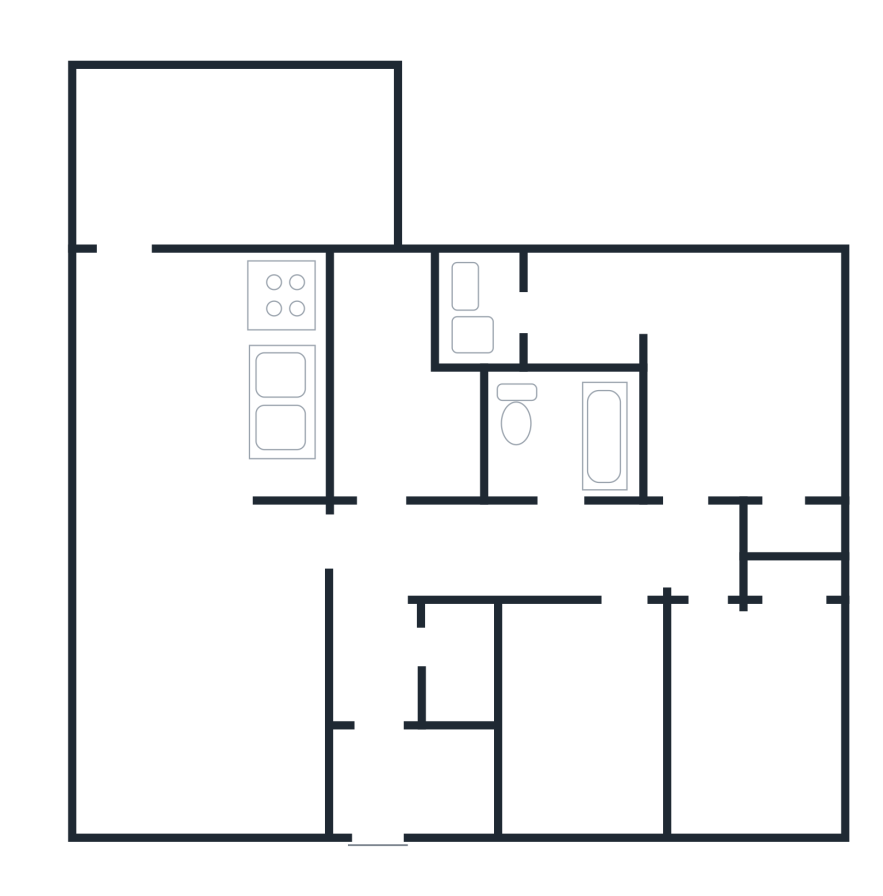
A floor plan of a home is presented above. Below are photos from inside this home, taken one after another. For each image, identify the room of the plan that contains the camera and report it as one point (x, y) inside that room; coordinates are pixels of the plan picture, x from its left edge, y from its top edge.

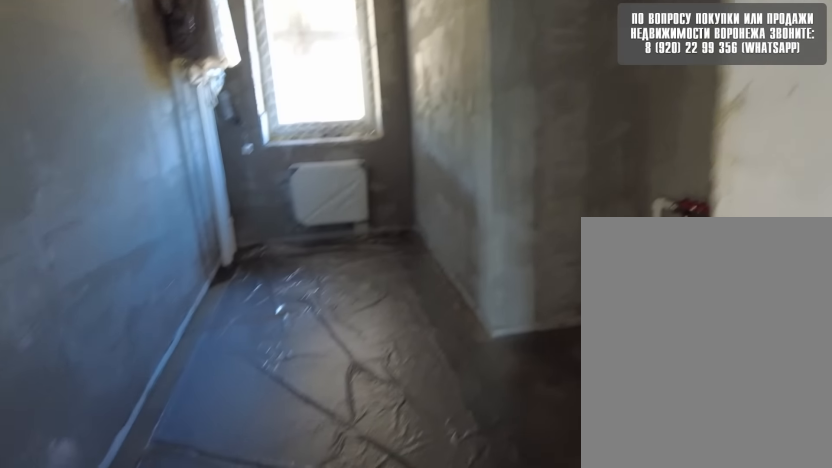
(405, 488)
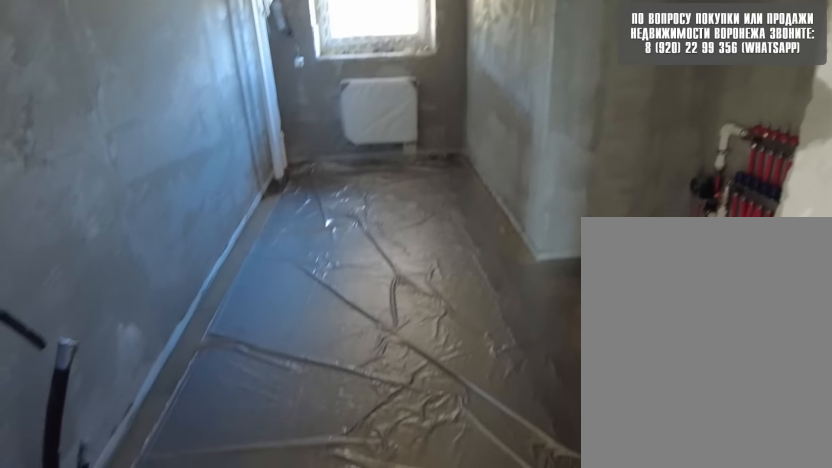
(409, 466)
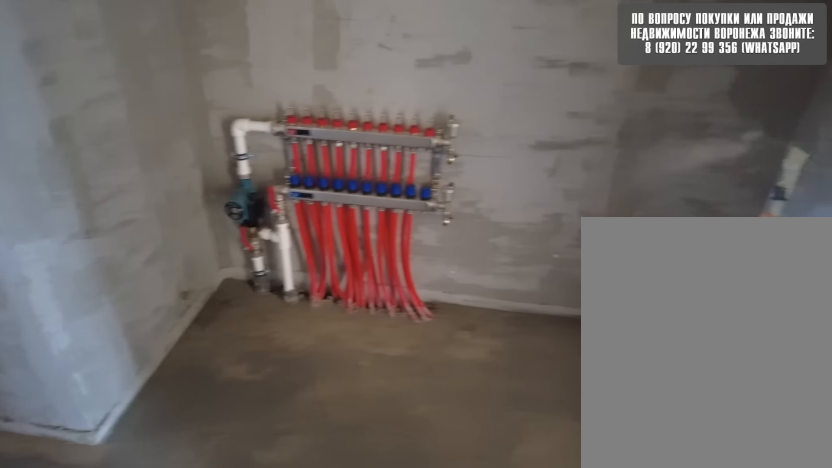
(412, 448)
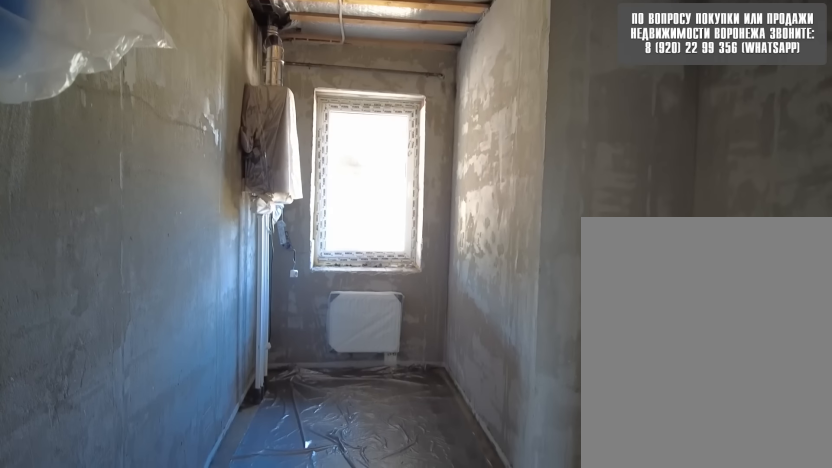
(413, 445)
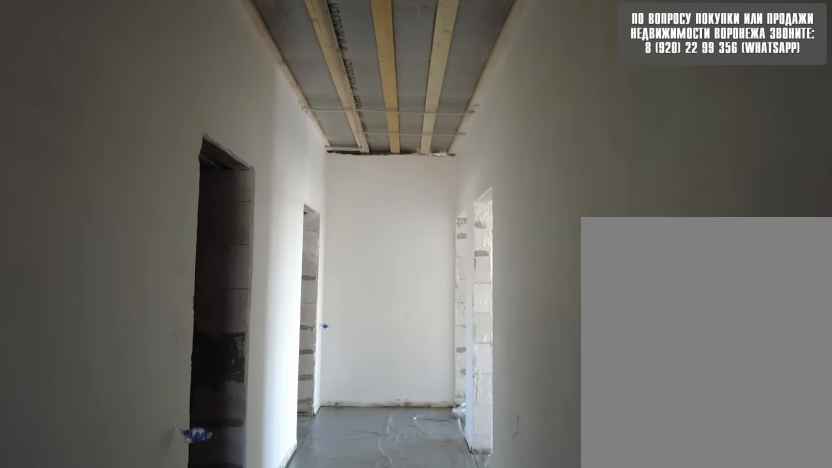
(393, 576)
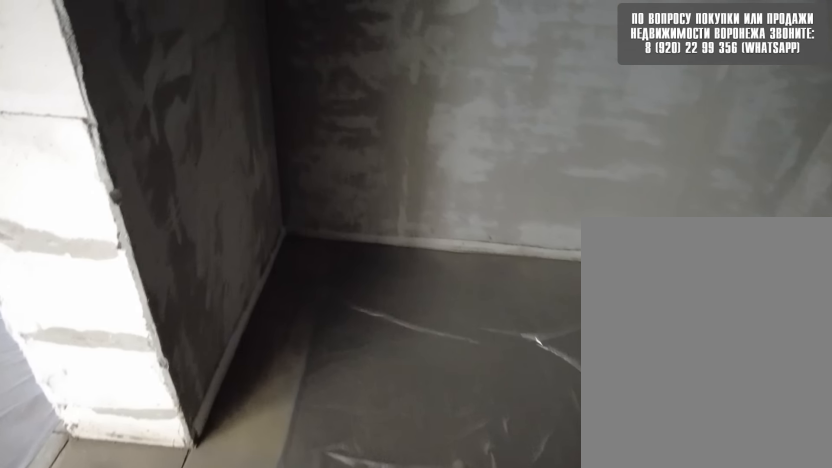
(587, 580)
